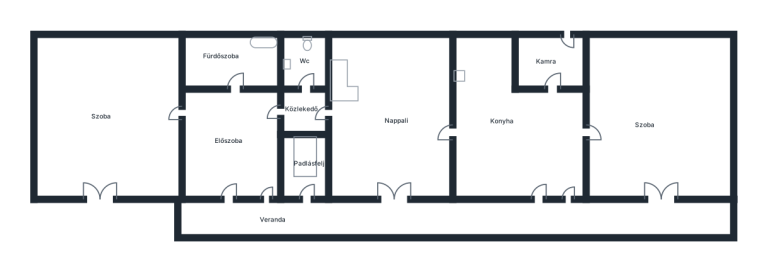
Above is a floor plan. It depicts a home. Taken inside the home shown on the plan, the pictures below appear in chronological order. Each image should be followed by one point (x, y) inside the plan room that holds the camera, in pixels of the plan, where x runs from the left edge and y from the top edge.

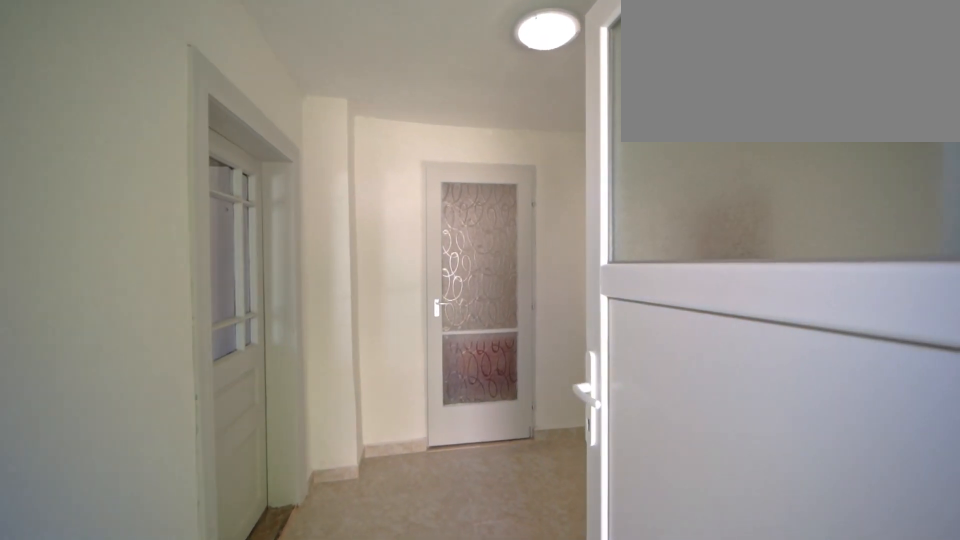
(233, 150)
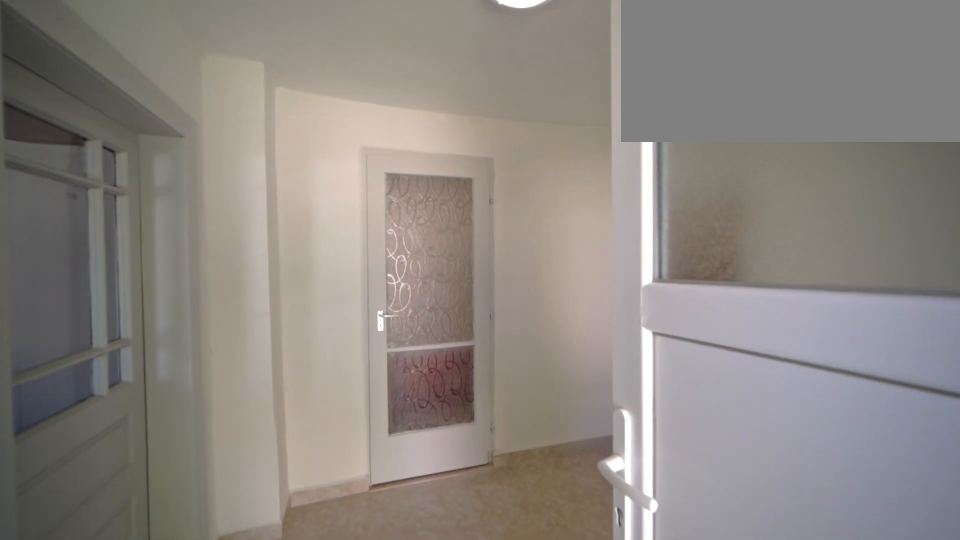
(233, 150)
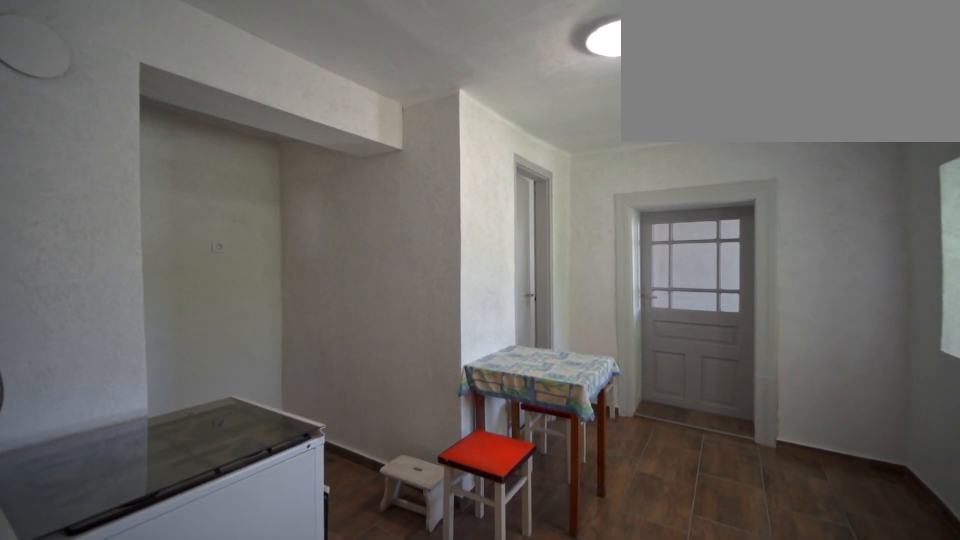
(517, 121)
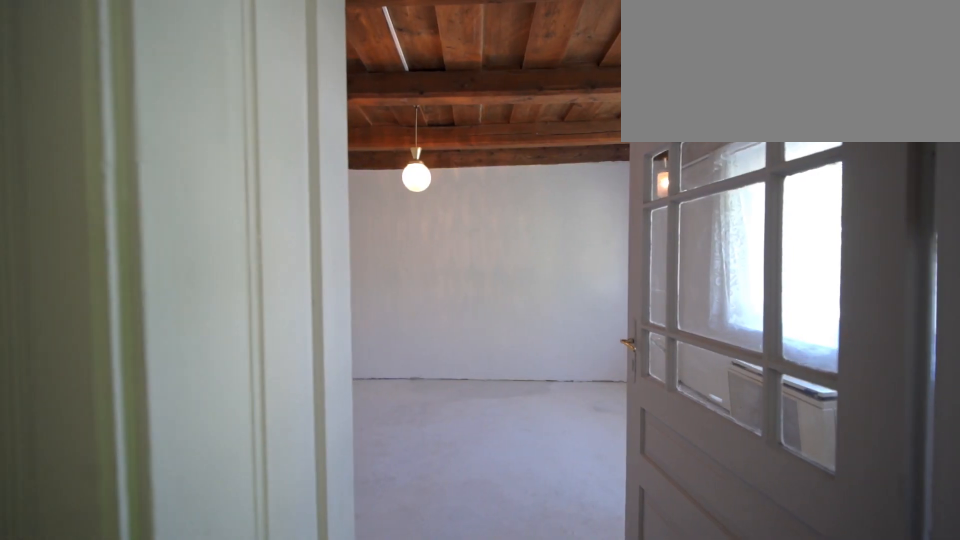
(664, 119)
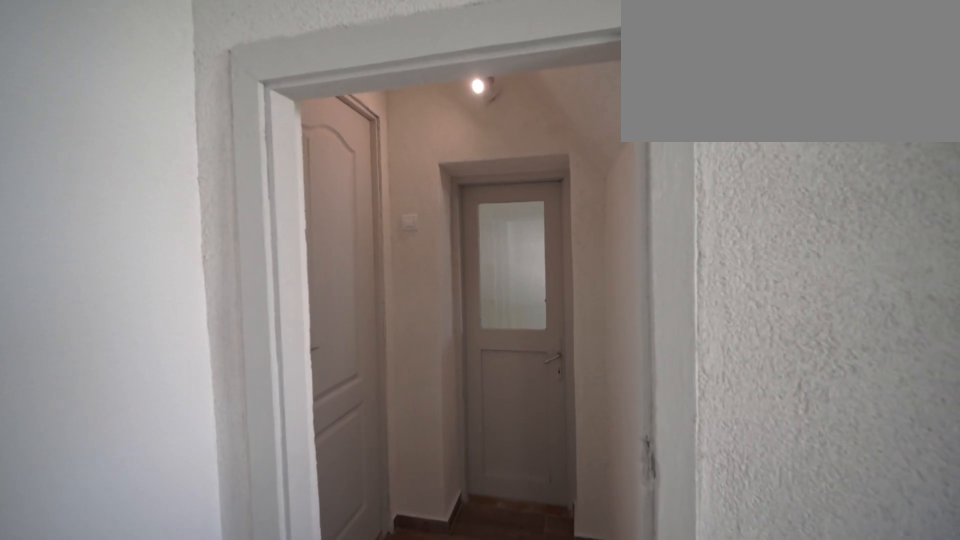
(307, 107)
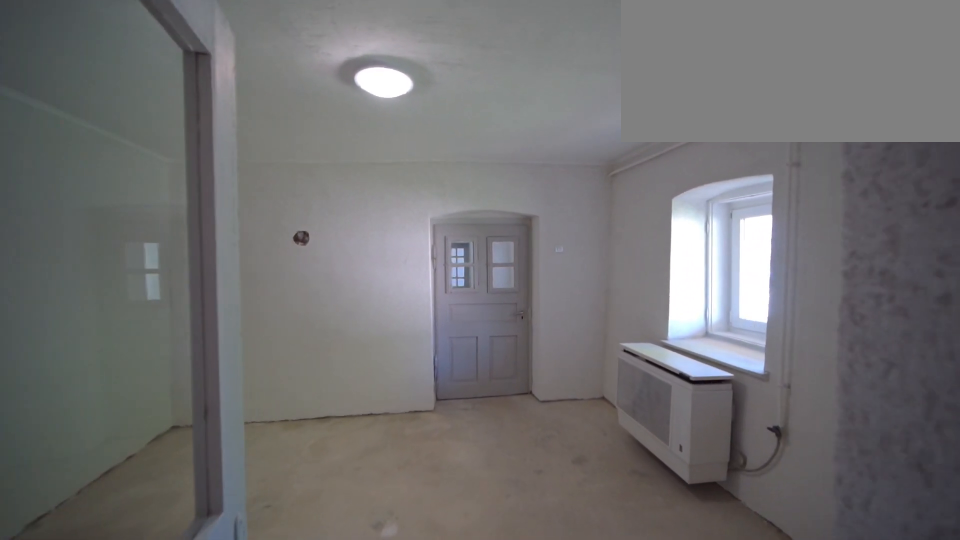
(385, 121)
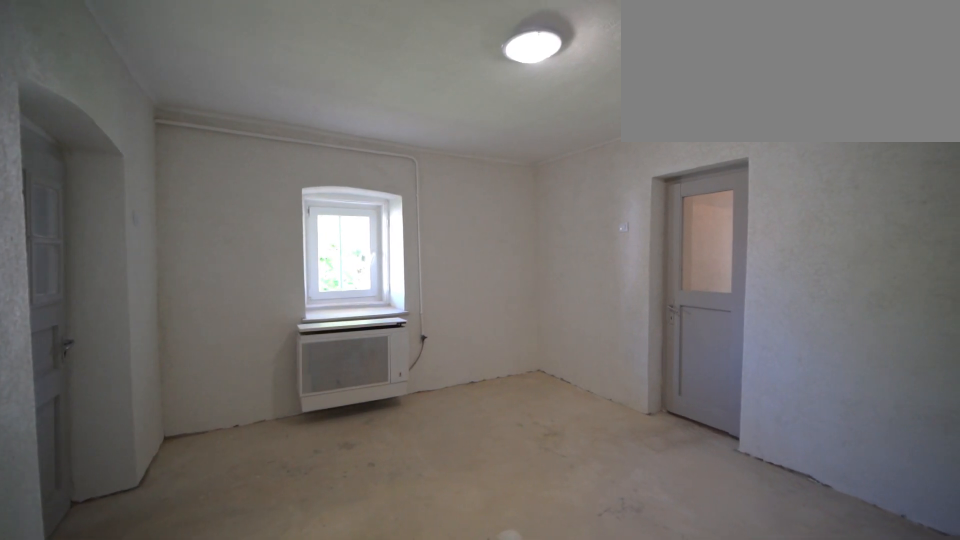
(385, 121)
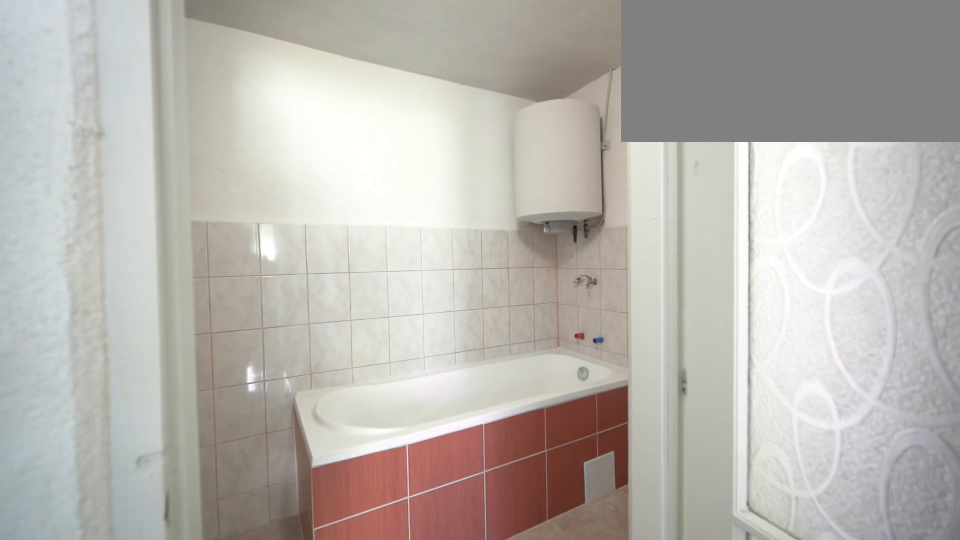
(232, 61)
